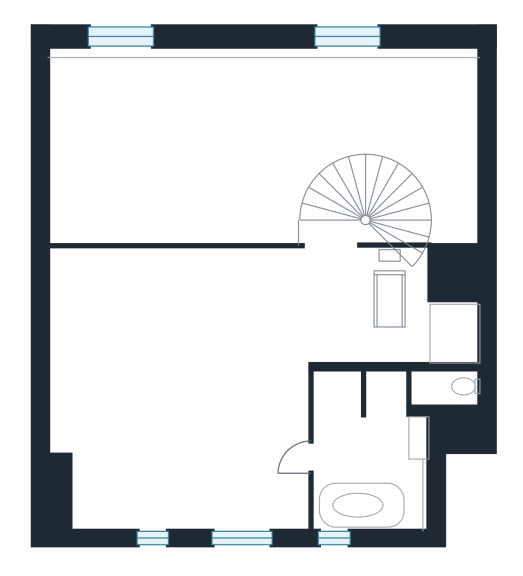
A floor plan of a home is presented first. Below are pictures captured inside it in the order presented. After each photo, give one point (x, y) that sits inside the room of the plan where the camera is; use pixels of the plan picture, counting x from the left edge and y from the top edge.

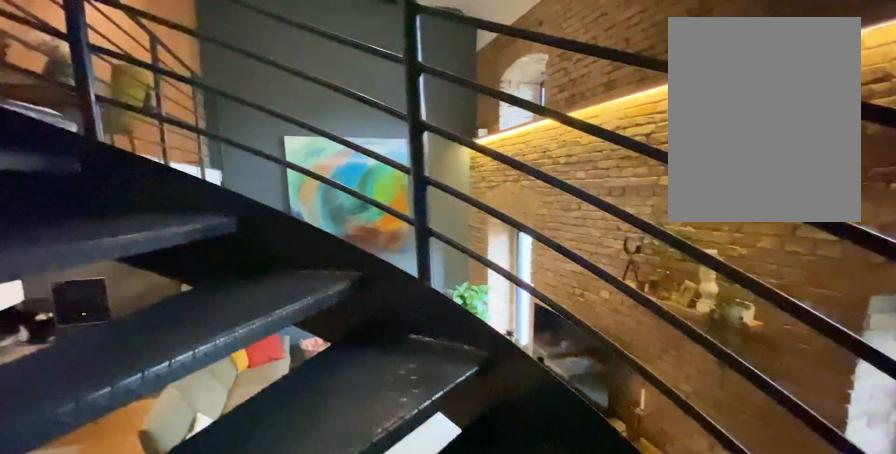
(363, 215)
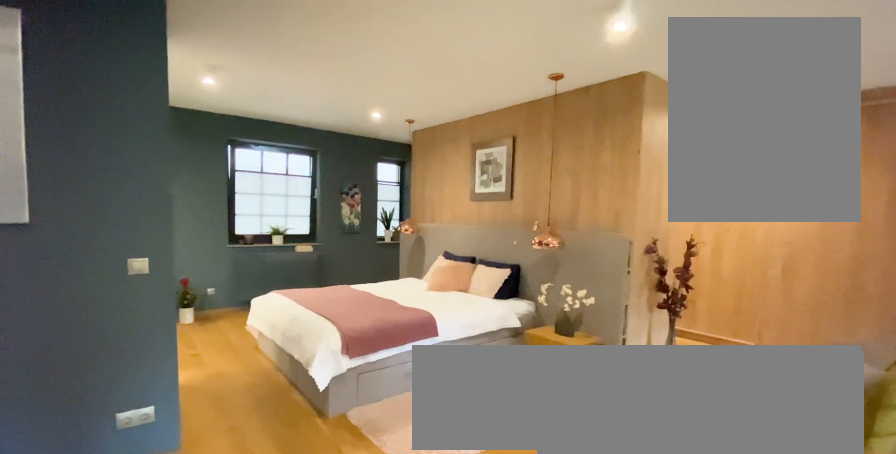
(217, 401)
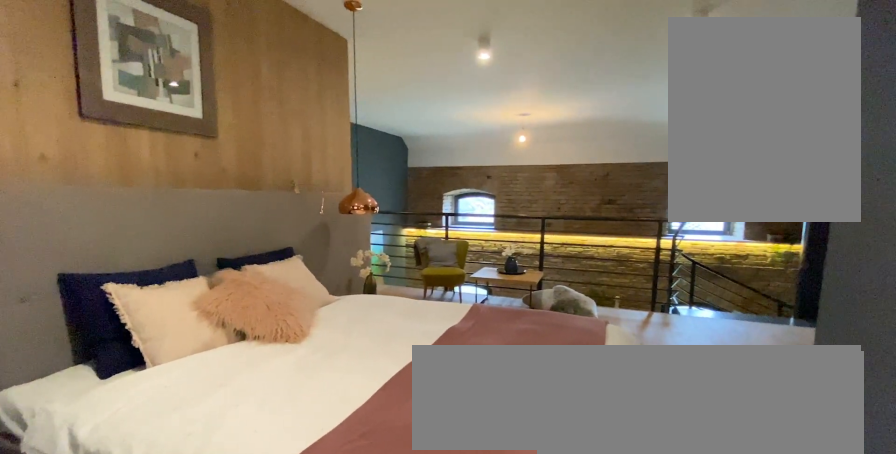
(217, 401)
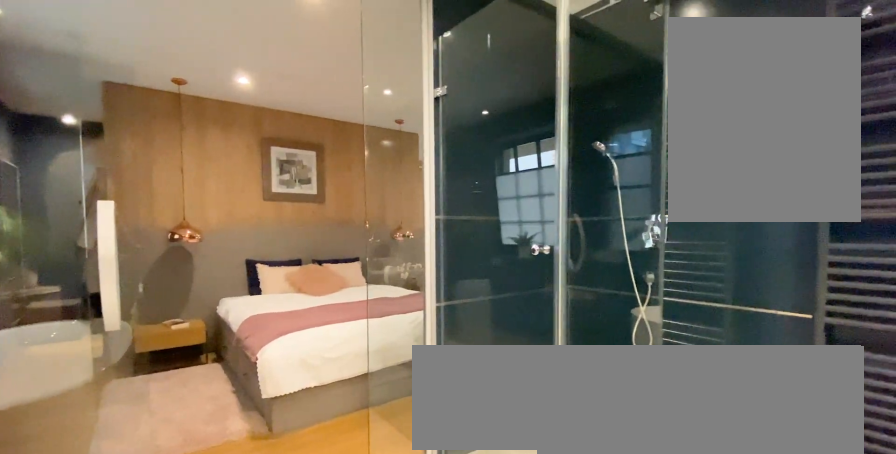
(361, 434)
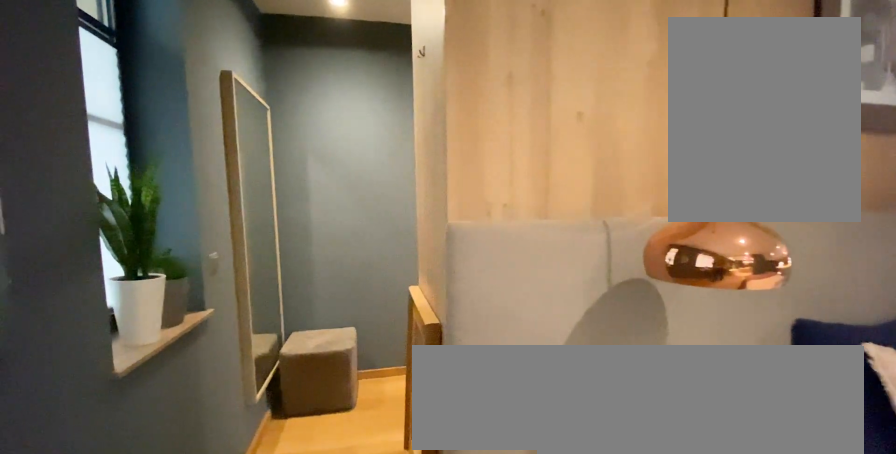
(217, 401)
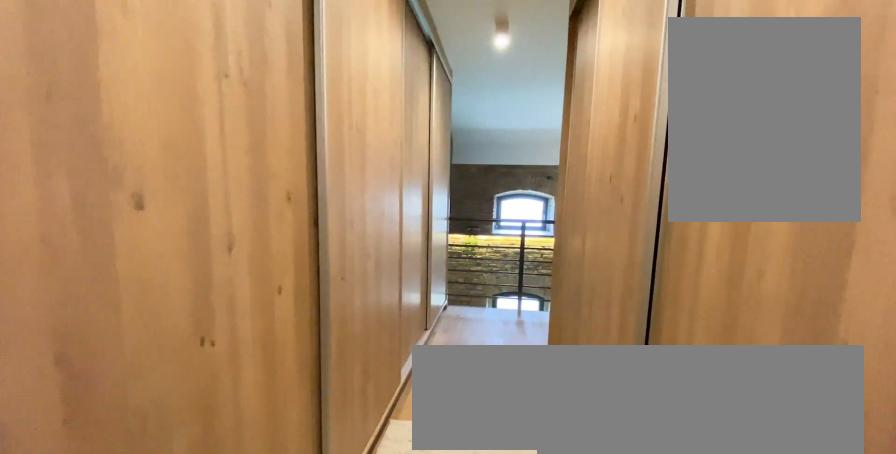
(217, 401)
